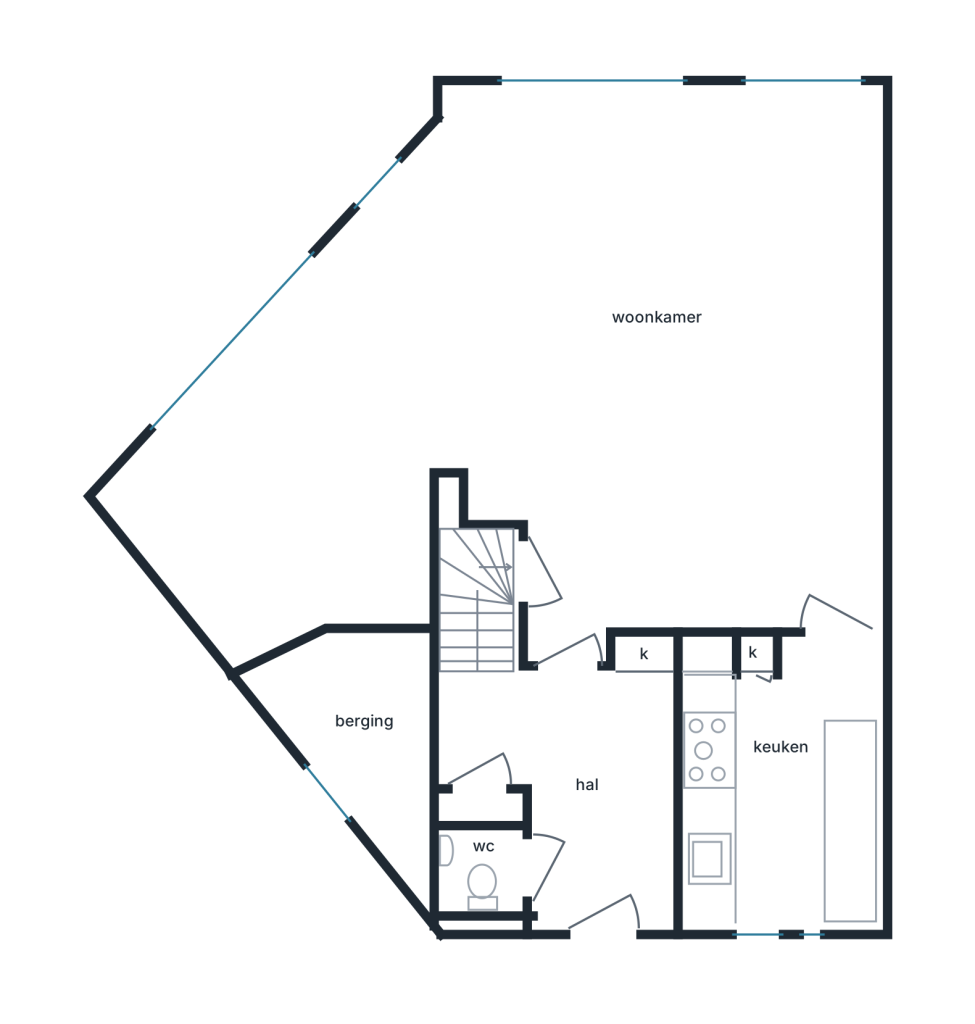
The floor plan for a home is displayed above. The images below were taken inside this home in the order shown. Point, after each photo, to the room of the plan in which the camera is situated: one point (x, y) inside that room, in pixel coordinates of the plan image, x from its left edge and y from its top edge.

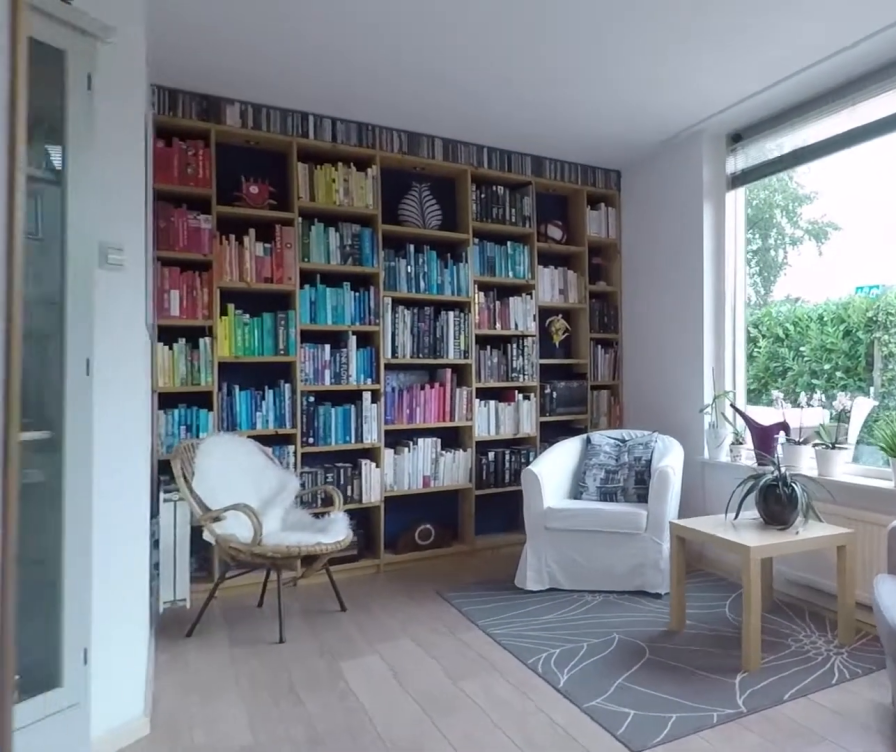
(626, 468)
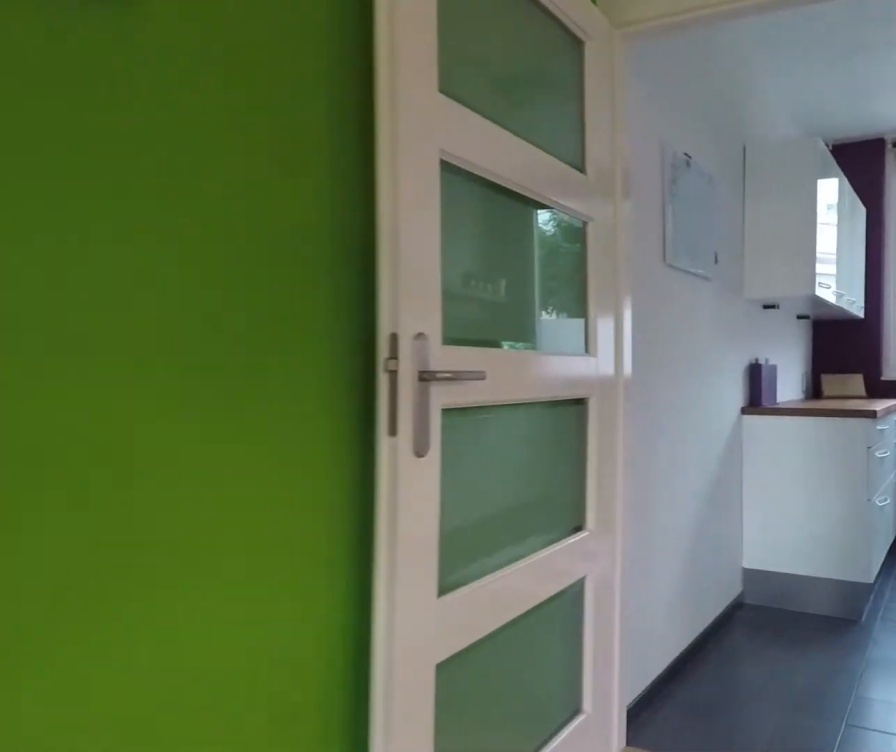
(626, 468)
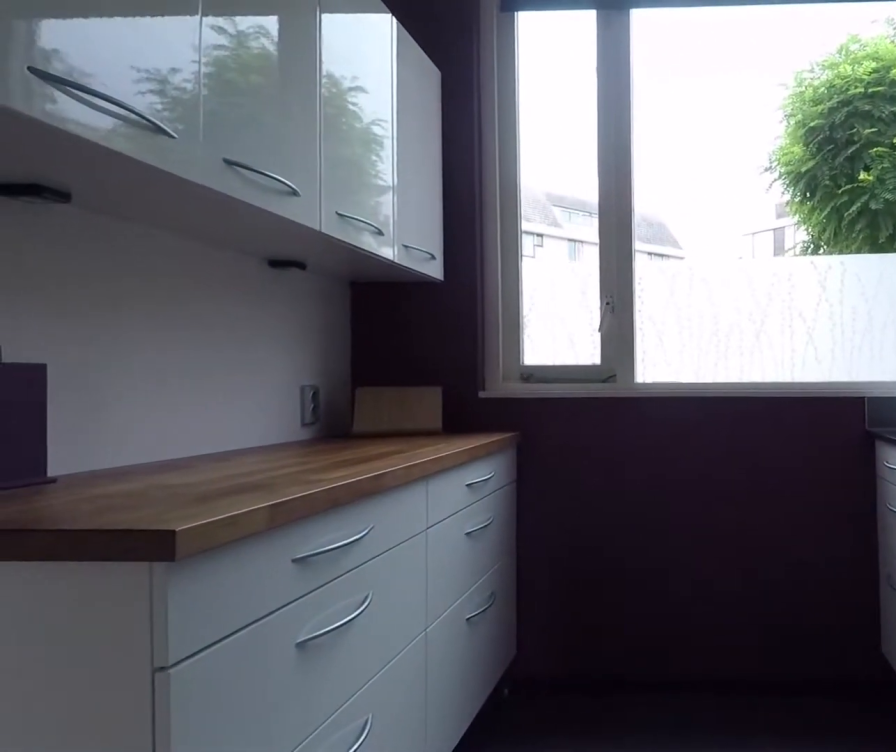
(783, 790)
